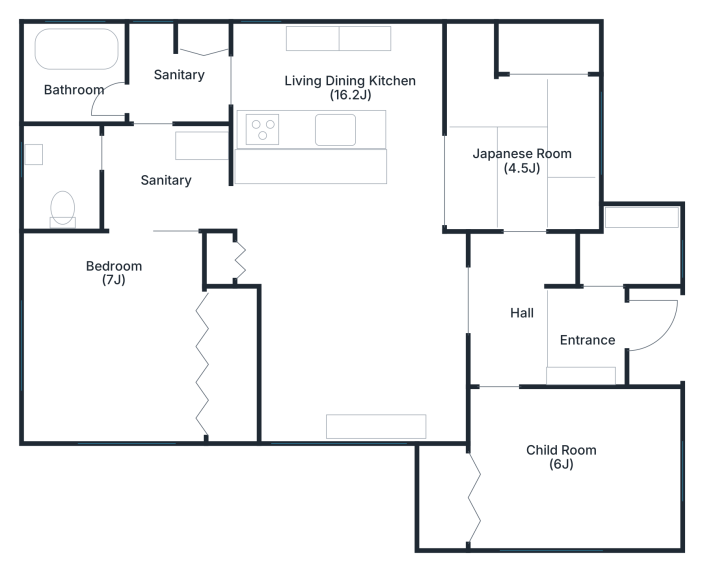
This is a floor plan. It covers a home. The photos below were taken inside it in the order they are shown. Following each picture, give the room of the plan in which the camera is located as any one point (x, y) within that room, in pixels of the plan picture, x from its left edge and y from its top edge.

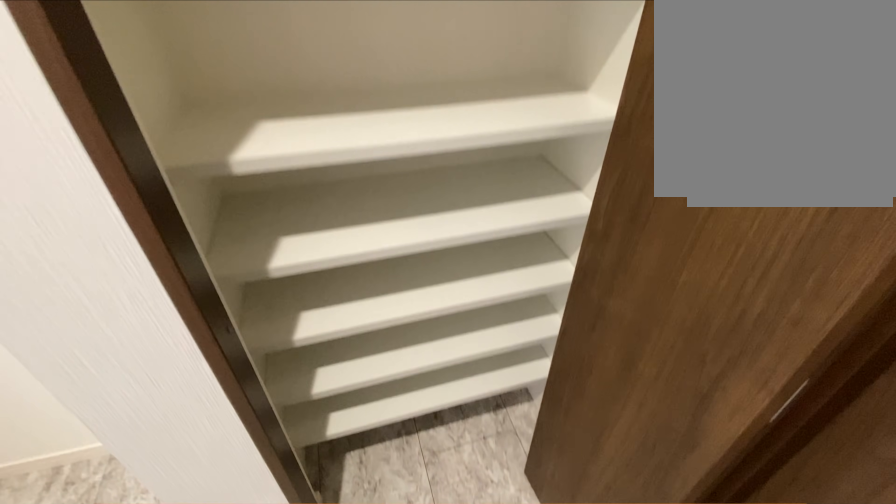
(174, 86)
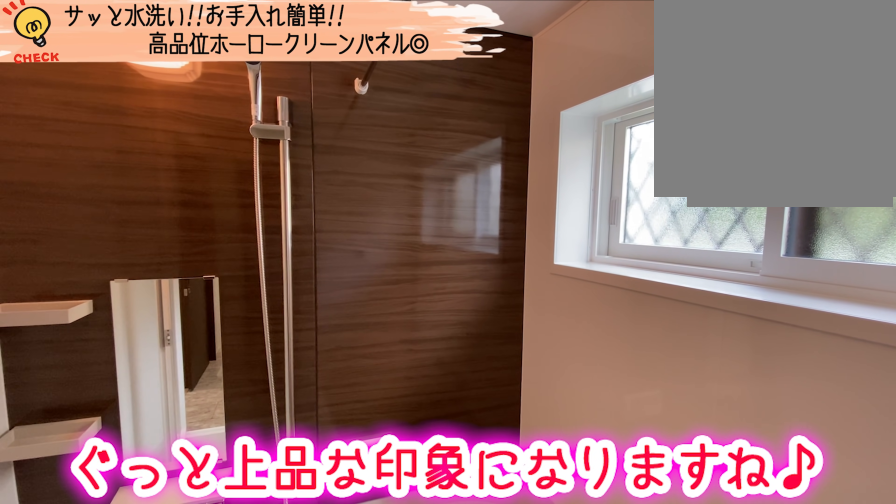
(76, 82)
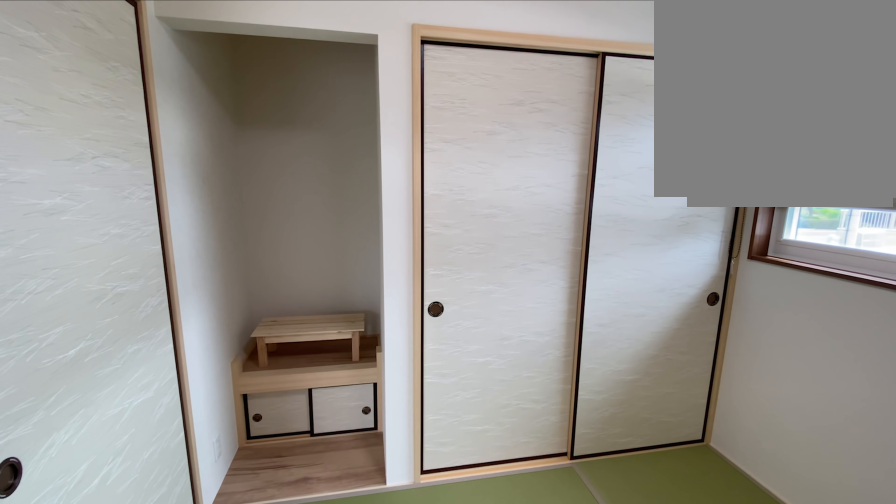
(521, 117)
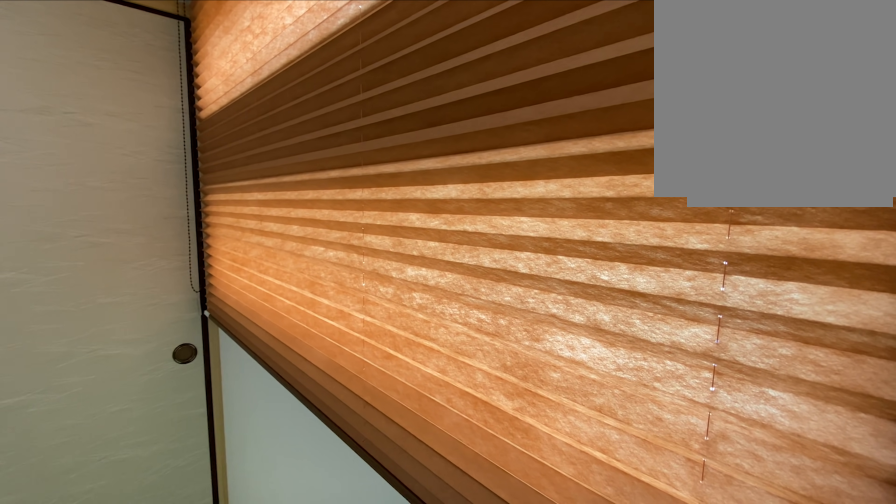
(521, 117)
